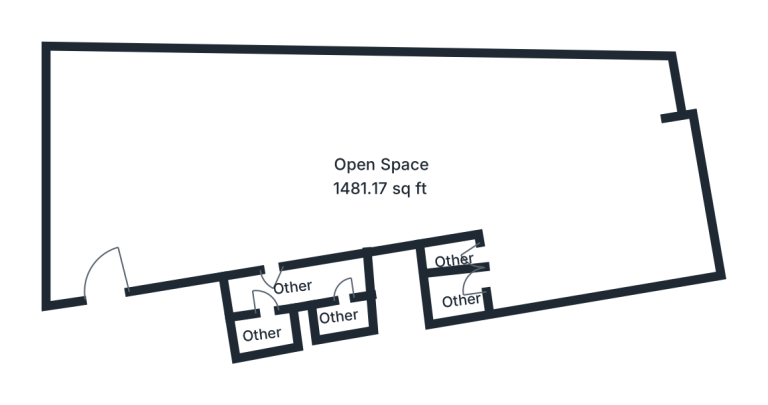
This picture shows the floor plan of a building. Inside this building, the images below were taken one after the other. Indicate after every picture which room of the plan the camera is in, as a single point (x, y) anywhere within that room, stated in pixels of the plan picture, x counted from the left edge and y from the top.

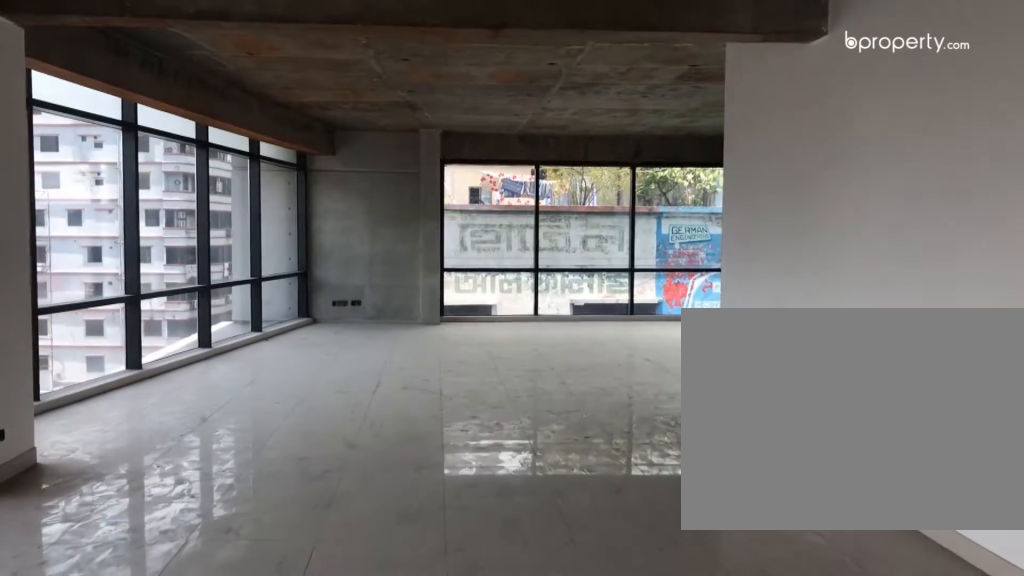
(269, 169)
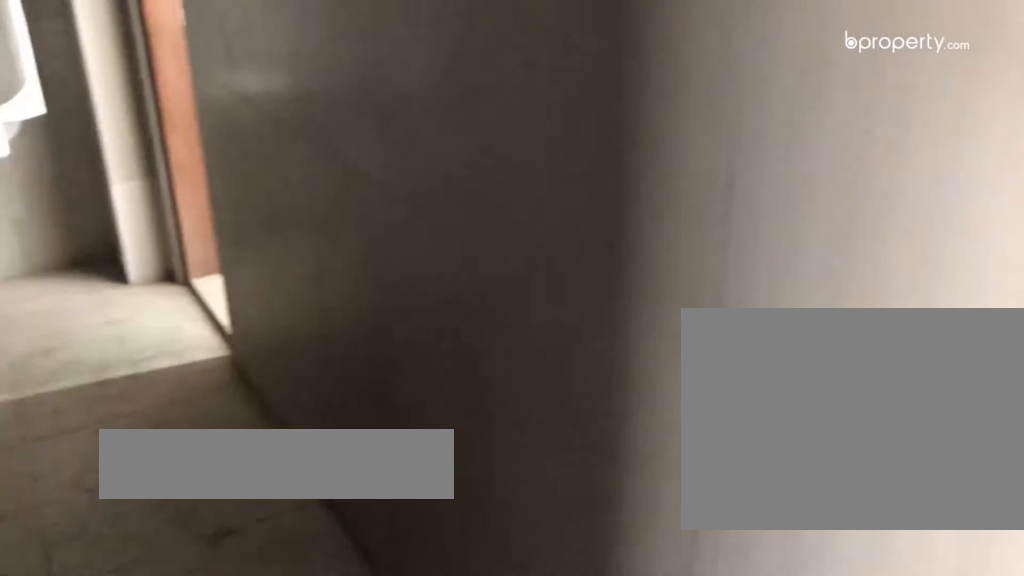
(267, 296)
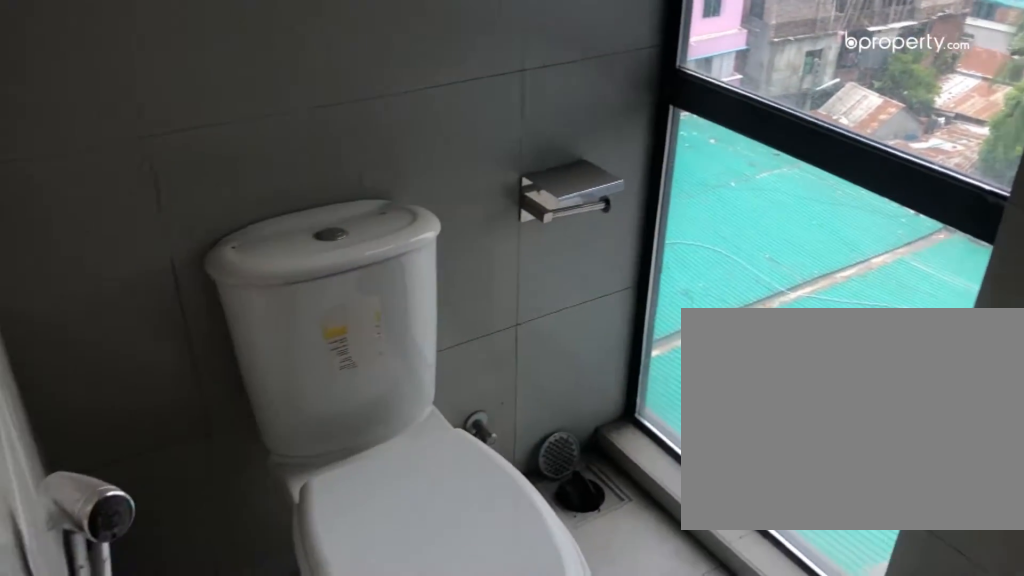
(262, 329)
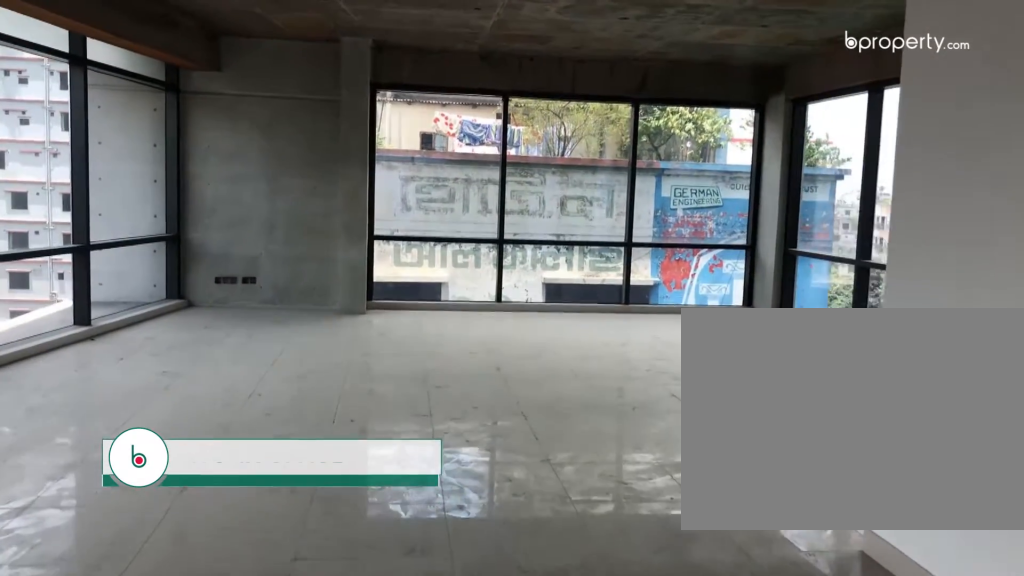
(427, 135)
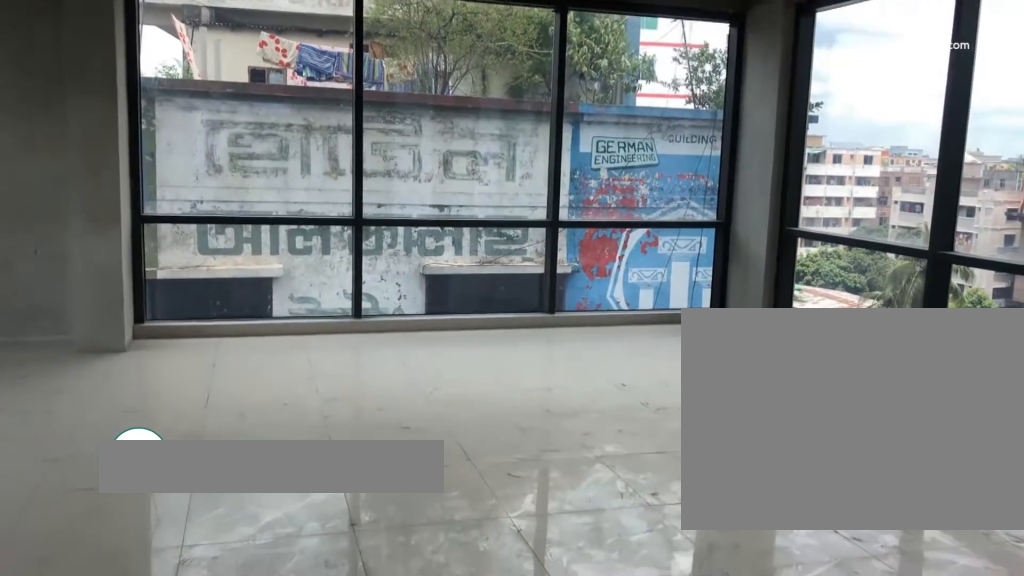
(526, 151)
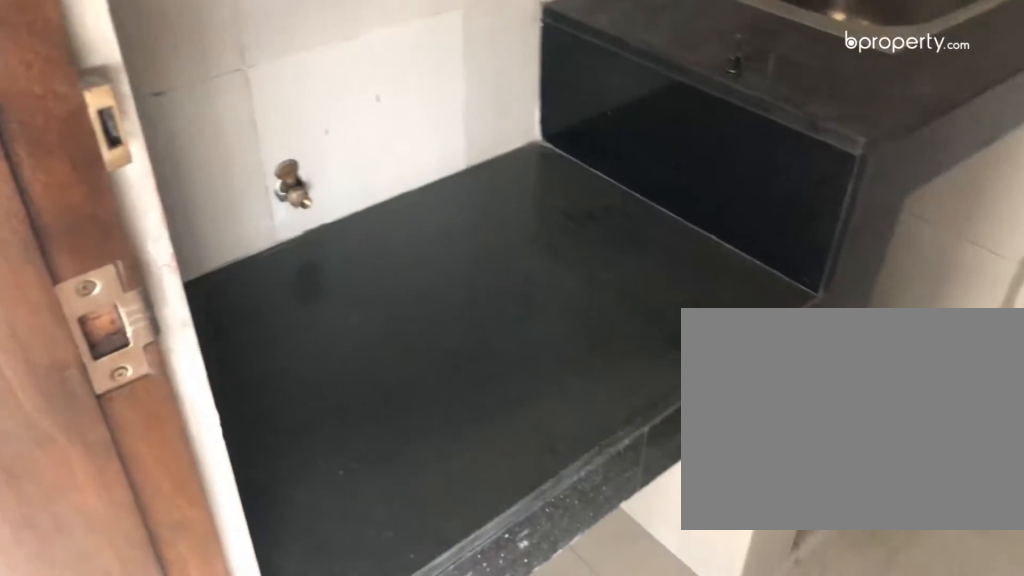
(445, 252)
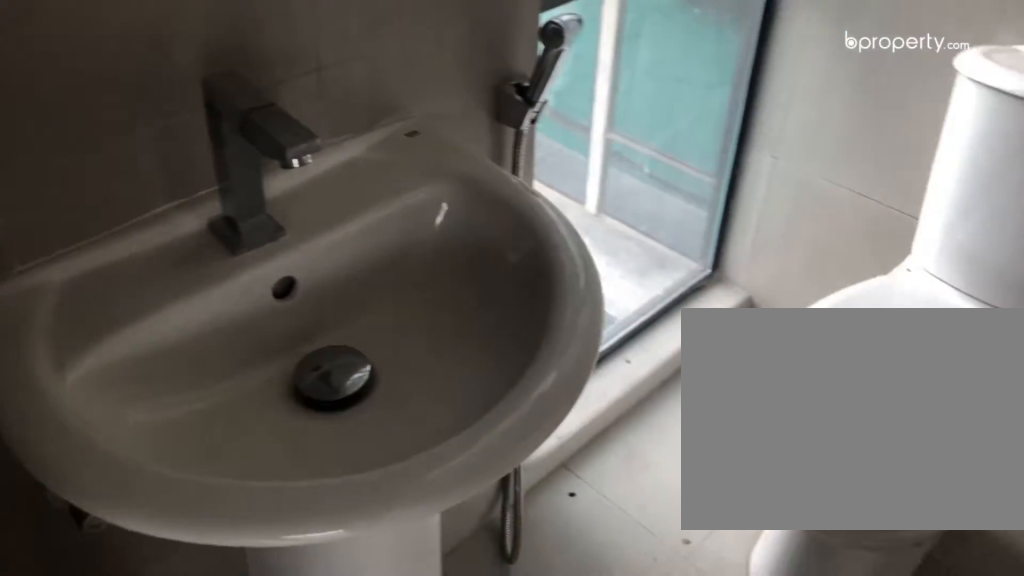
(459, 300)
